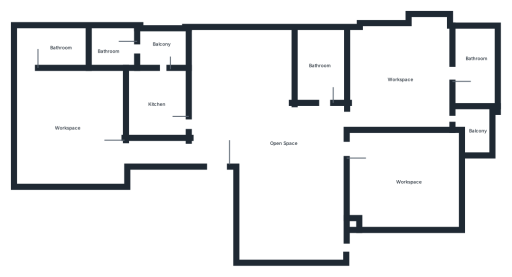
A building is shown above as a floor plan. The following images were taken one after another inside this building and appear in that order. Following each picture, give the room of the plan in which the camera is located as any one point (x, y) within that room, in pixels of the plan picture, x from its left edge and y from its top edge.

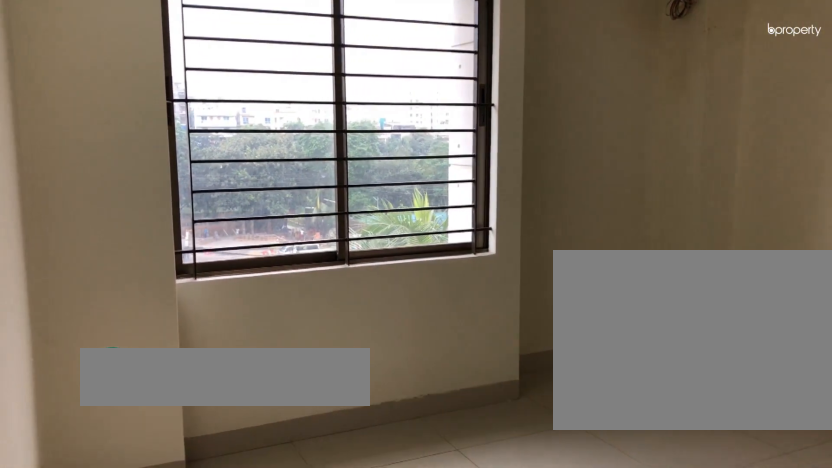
(396, 81)
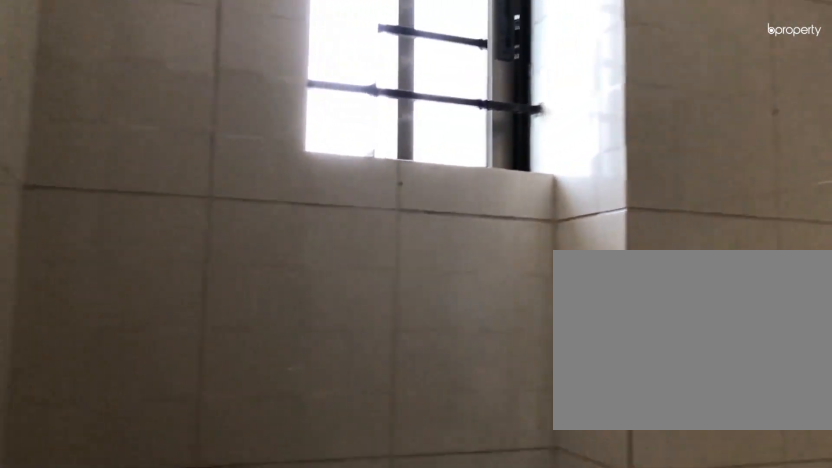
(472, 73)
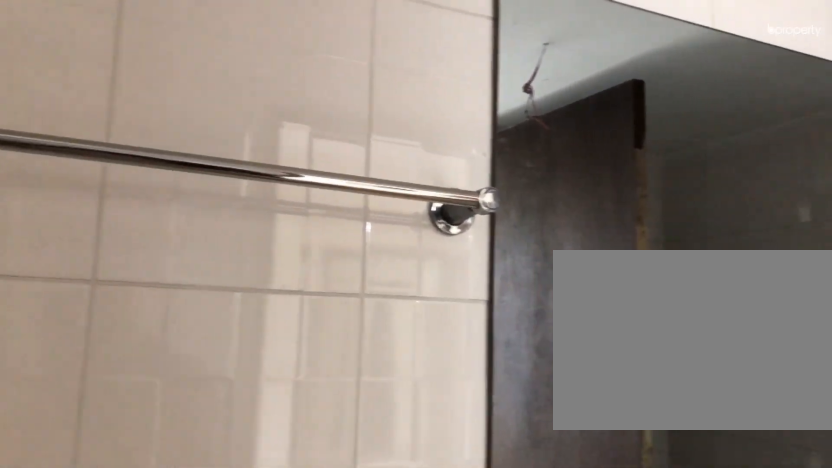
(472, 73)
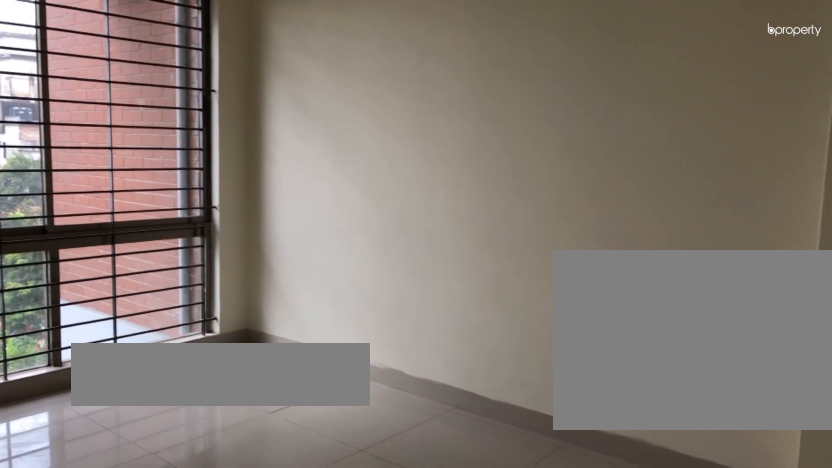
(411, 180)
